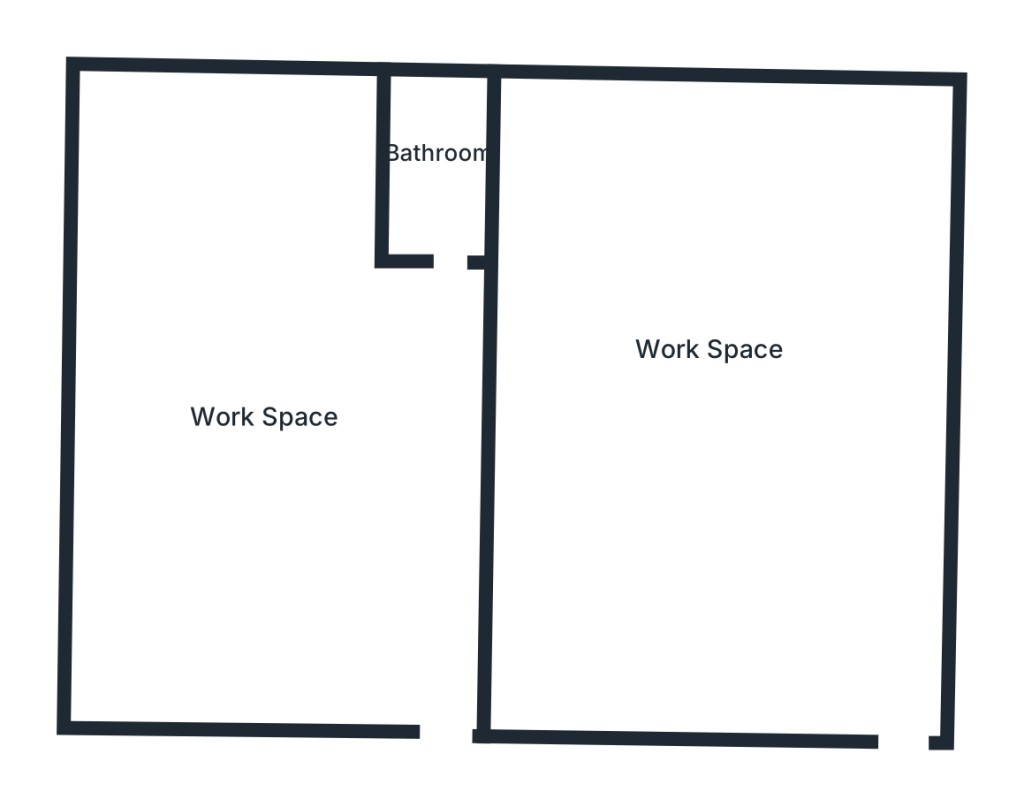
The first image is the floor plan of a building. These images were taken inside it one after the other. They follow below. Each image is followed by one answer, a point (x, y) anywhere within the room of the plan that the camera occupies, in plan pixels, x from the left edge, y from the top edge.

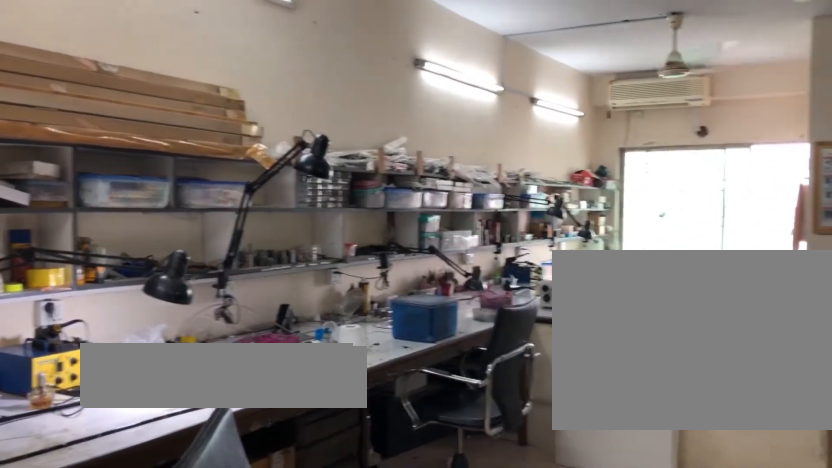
(271, 424)
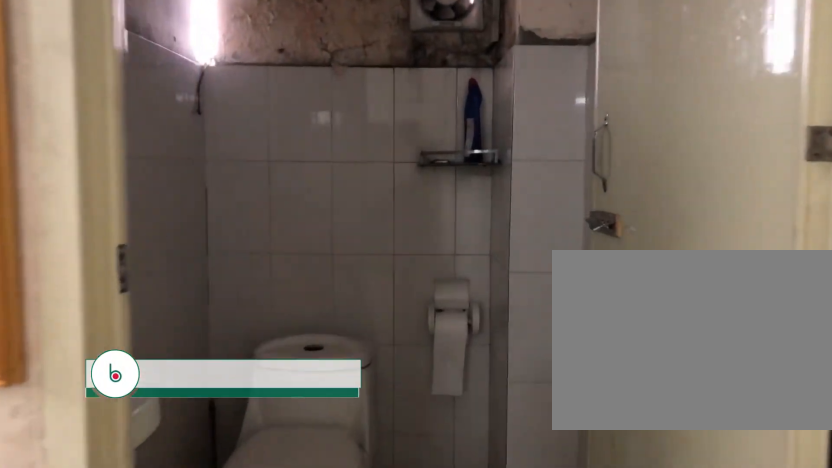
(437, 161)
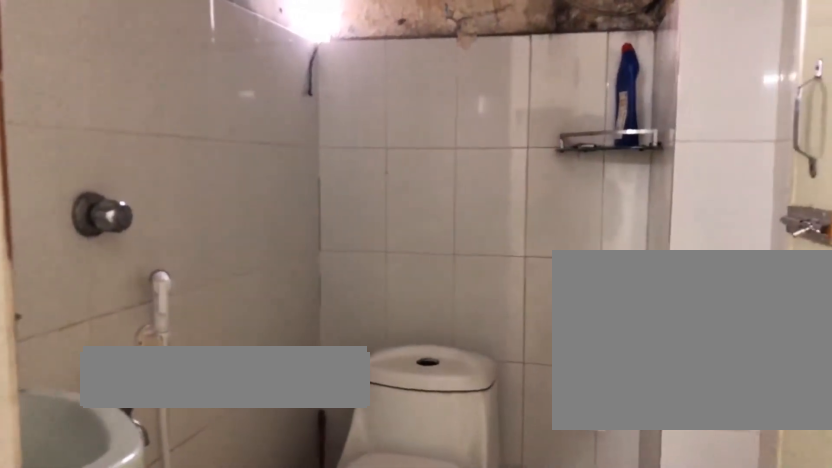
(437, 161)
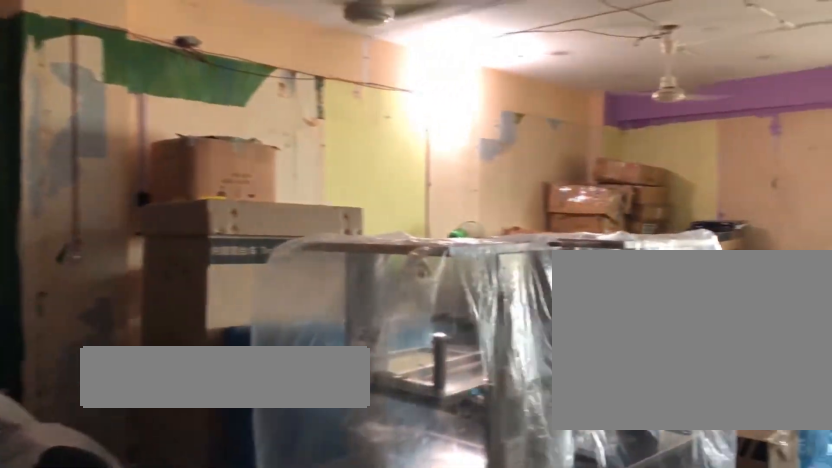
(726, 361)
